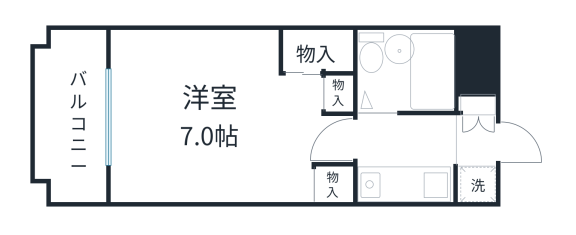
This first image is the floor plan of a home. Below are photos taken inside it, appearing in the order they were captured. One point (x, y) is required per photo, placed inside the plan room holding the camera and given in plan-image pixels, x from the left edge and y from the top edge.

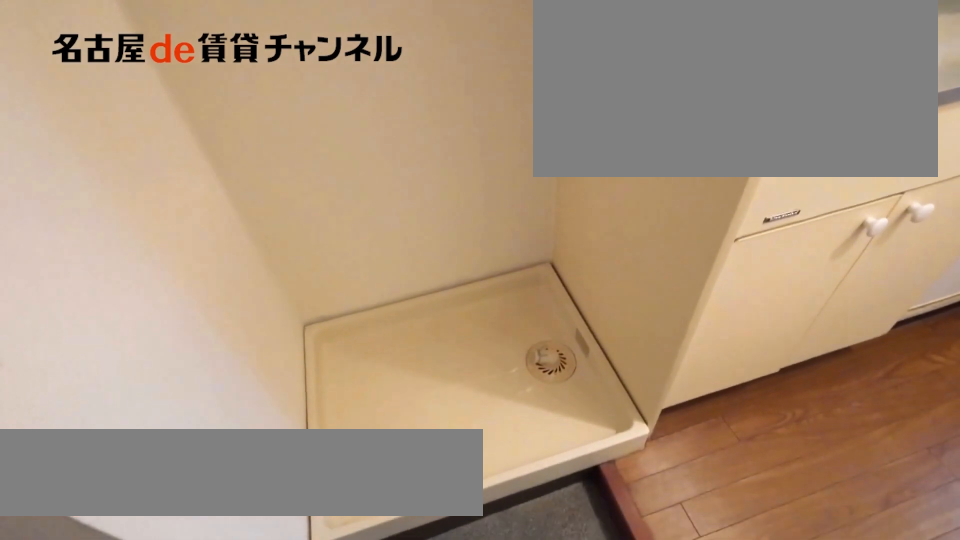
(475, 183)
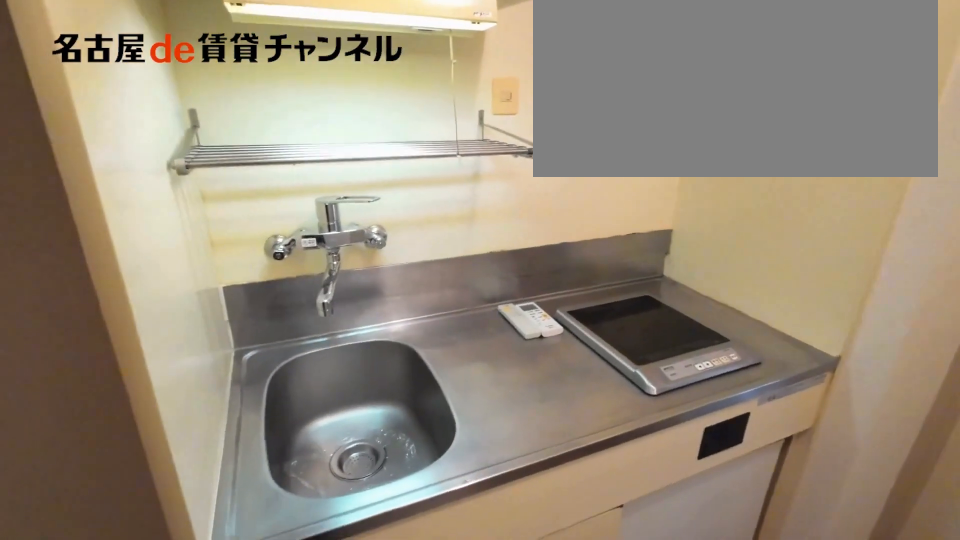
(403, 185)
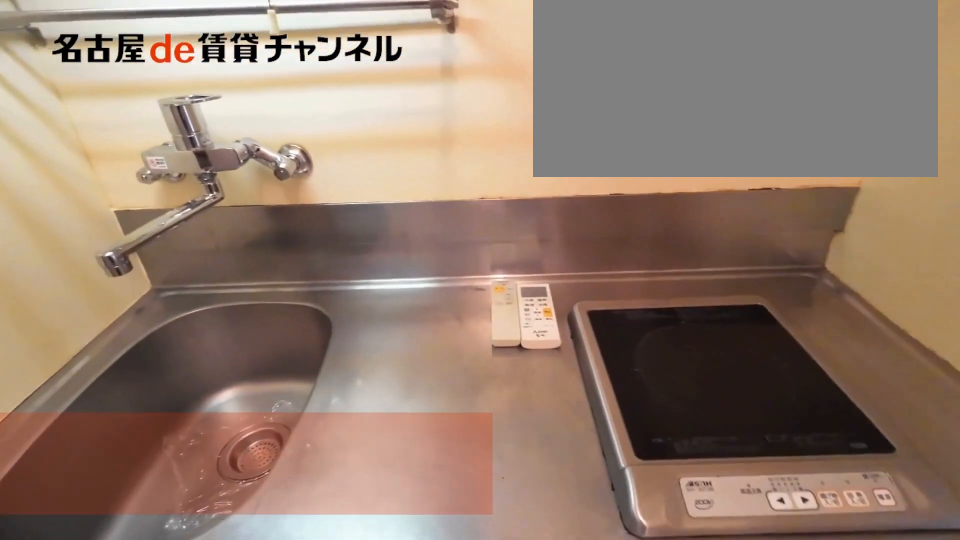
(403, 185)
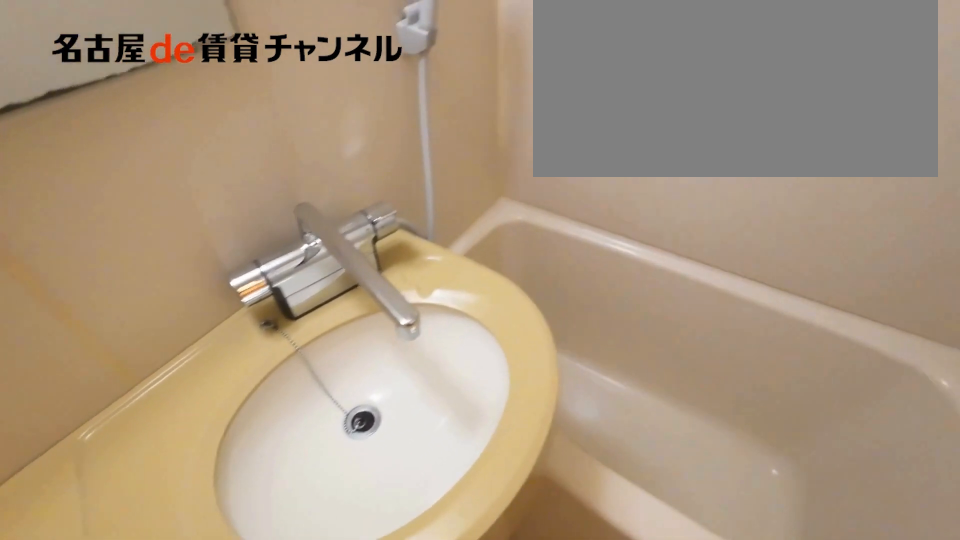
(407, 70)
